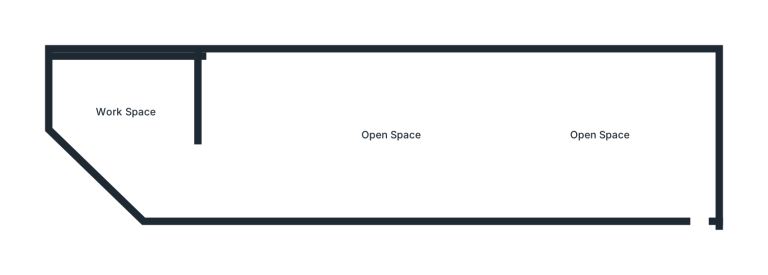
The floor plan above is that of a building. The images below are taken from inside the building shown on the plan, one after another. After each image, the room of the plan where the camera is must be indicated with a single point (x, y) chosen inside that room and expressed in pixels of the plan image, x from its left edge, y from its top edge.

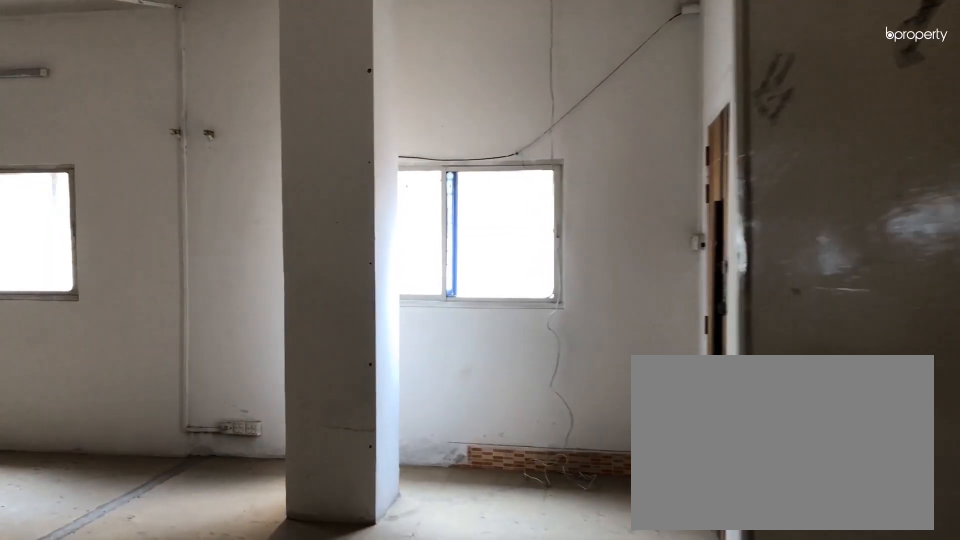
(699, 188)
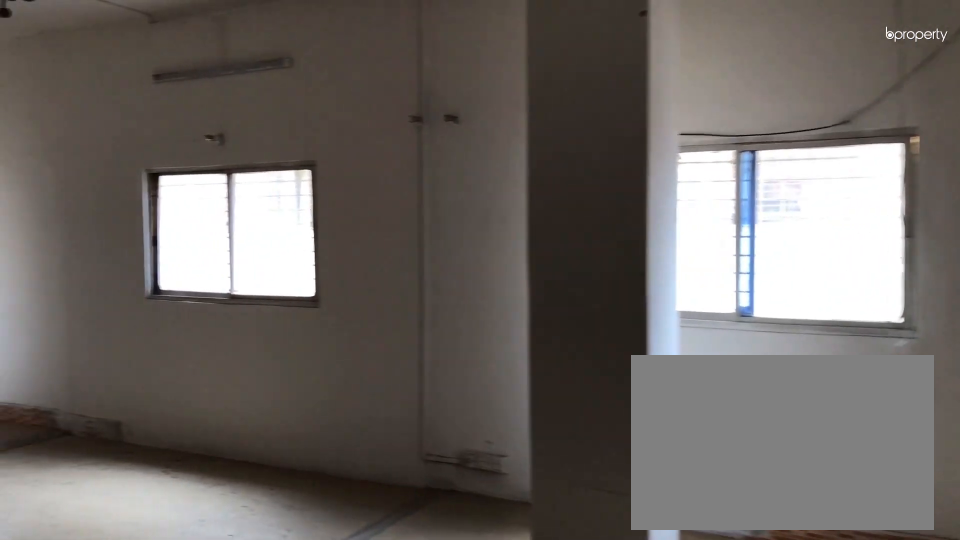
(699, 188)
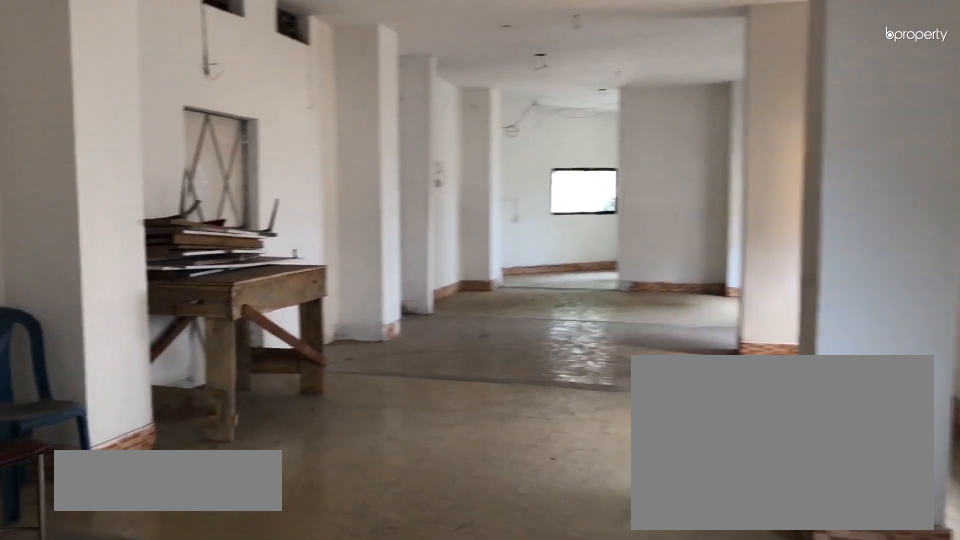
(599, 137)
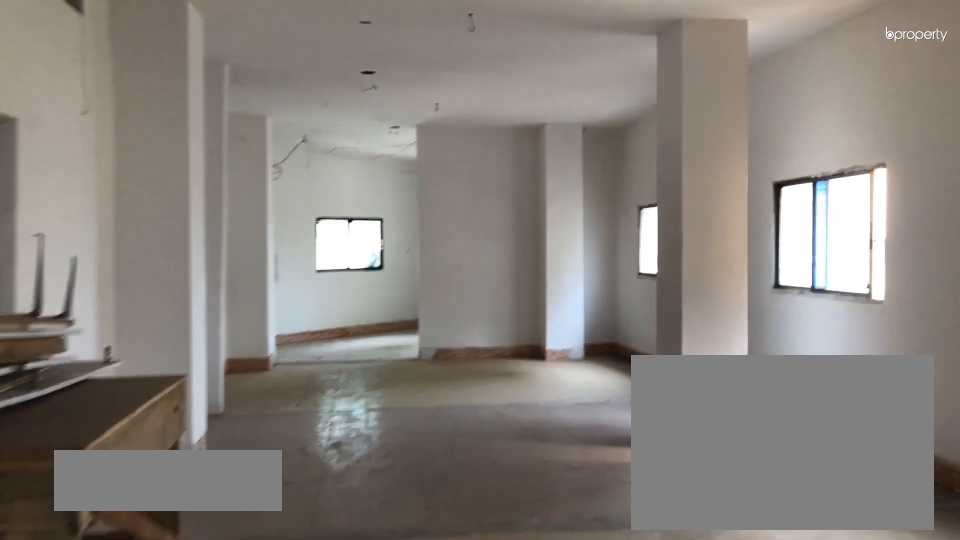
(389, 137)
